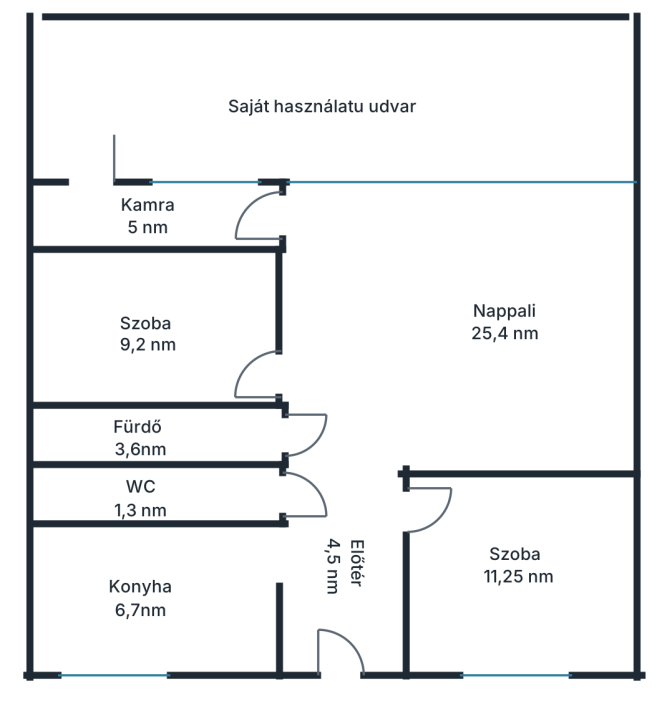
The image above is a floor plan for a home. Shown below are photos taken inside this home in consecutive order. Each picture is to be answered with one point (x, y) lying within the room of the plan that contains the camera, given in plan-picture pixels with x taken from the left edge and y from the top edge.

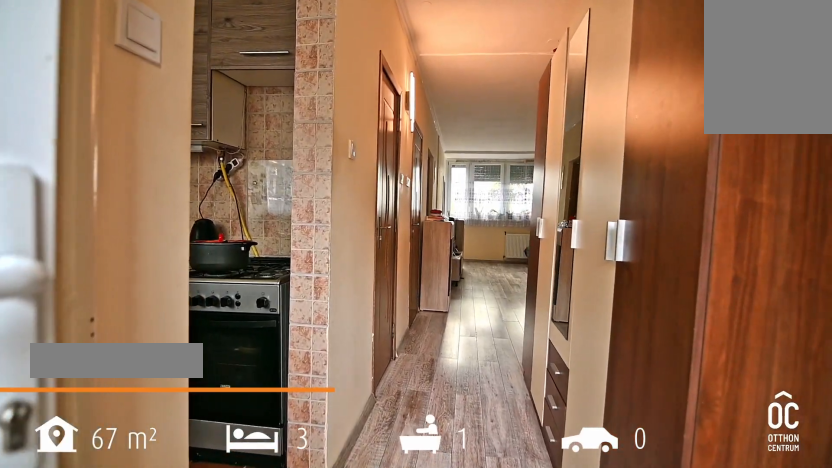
(347, 606)
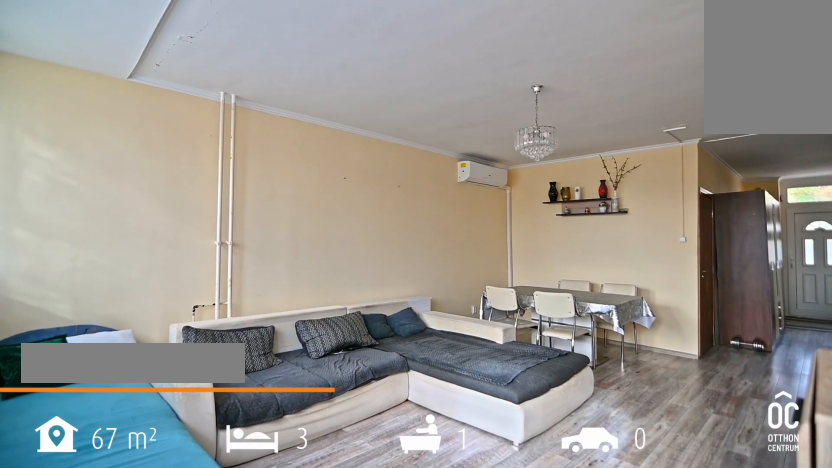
(469, 288)
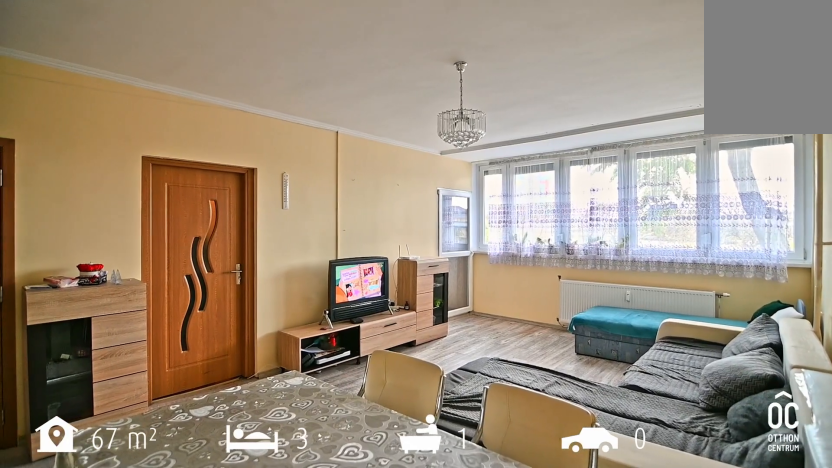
(469, 288)
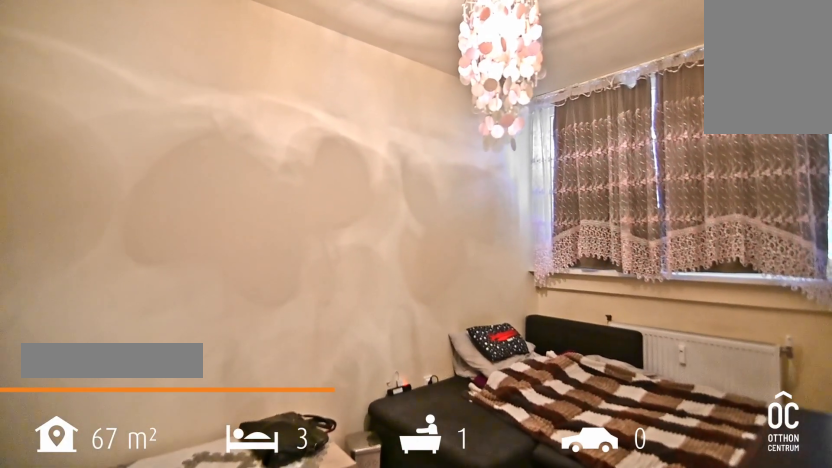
(149, 326)
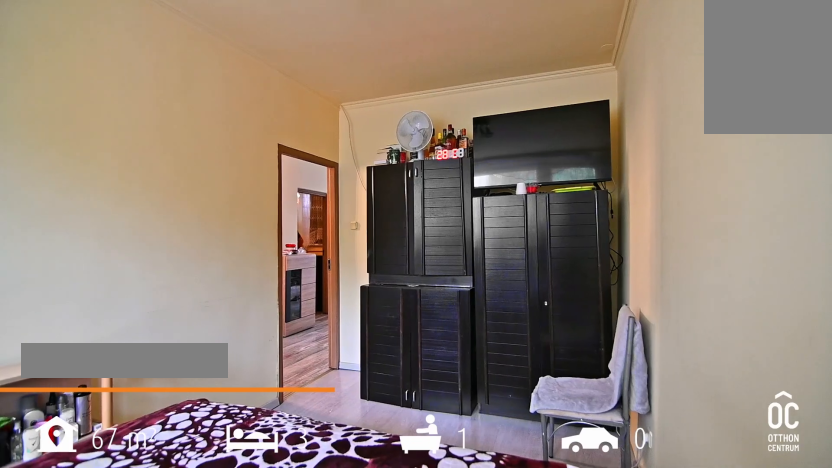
(523, 582)
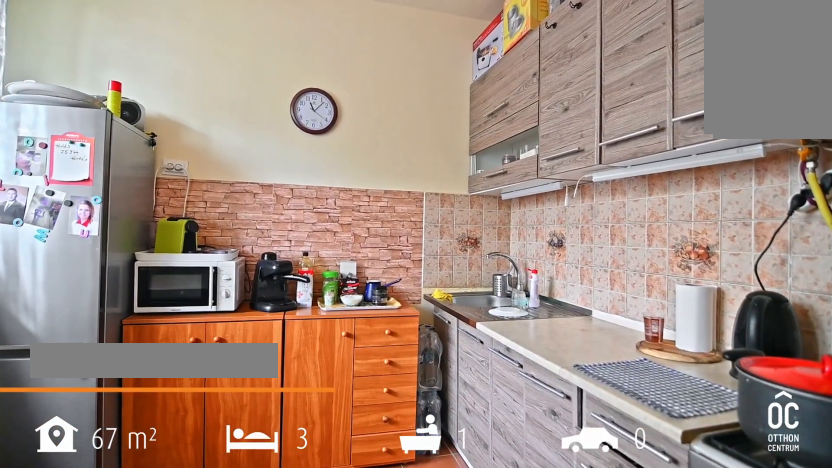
(155, 581)
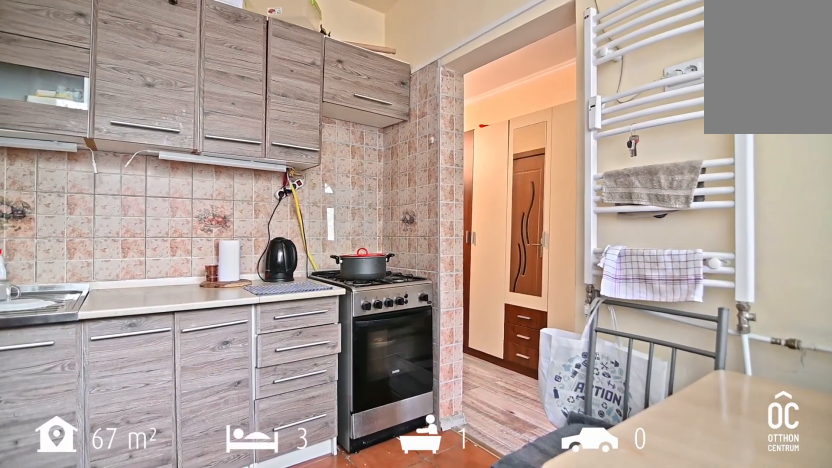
(154, 581)
